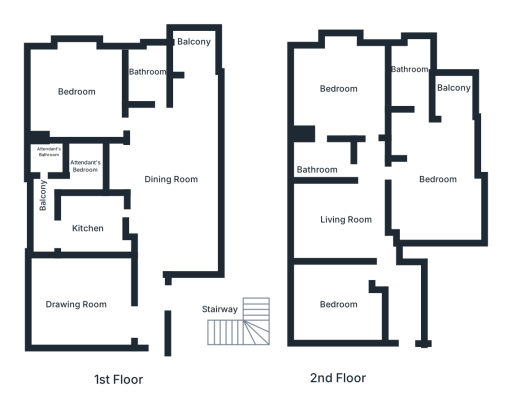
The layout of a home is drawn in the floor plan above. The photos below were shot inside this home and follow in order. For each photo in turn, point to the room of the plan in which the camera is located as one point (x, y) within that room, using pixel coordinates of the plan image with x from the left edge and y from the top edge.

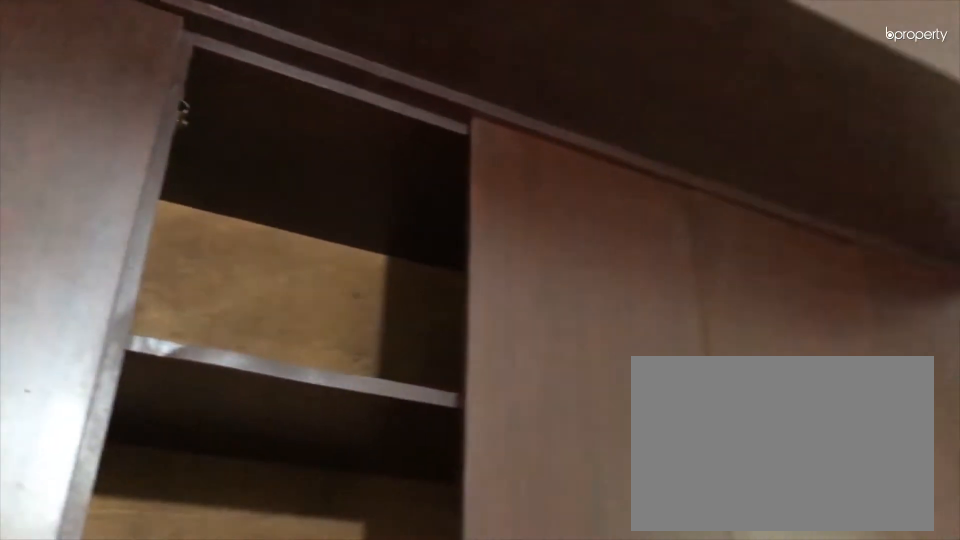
(87, 227)
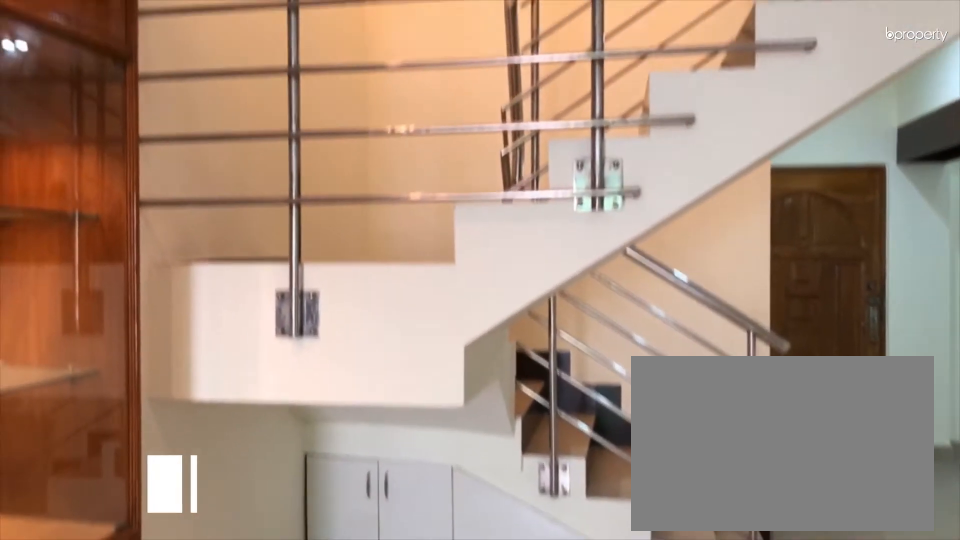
(212, 329)
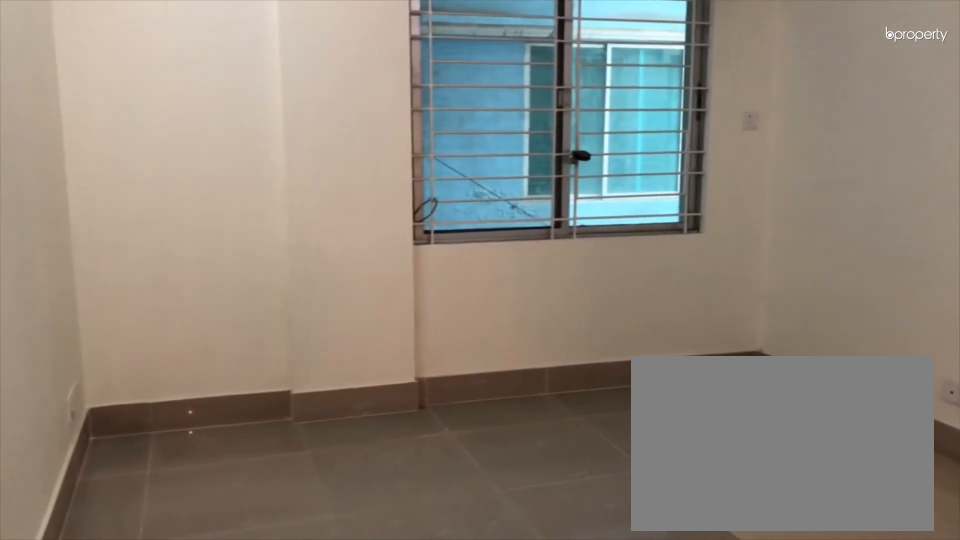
(339, 214)
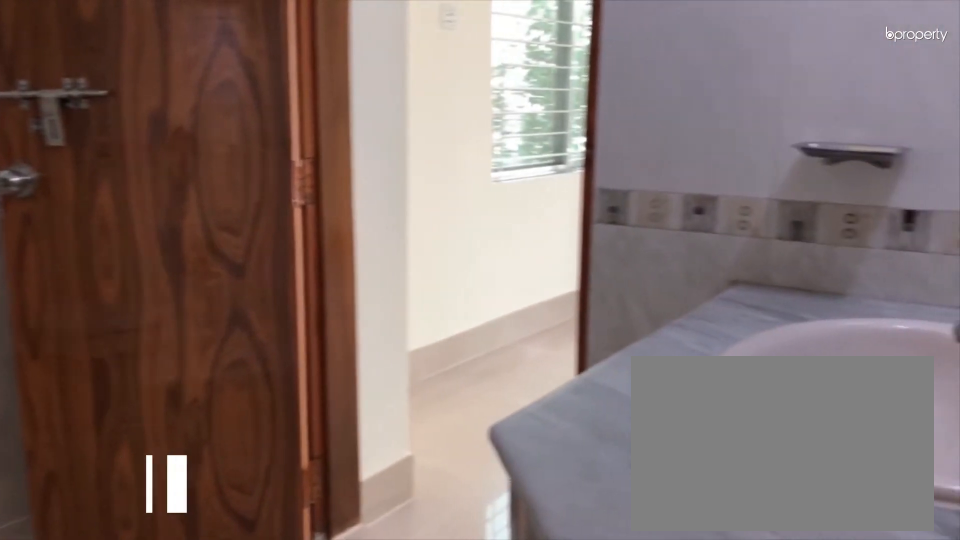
(328, 161)
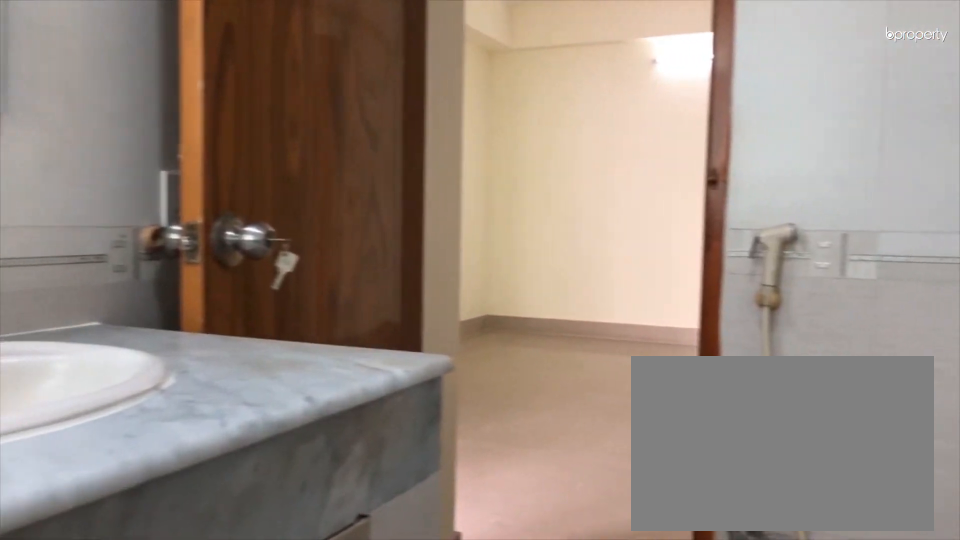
(407, 75)
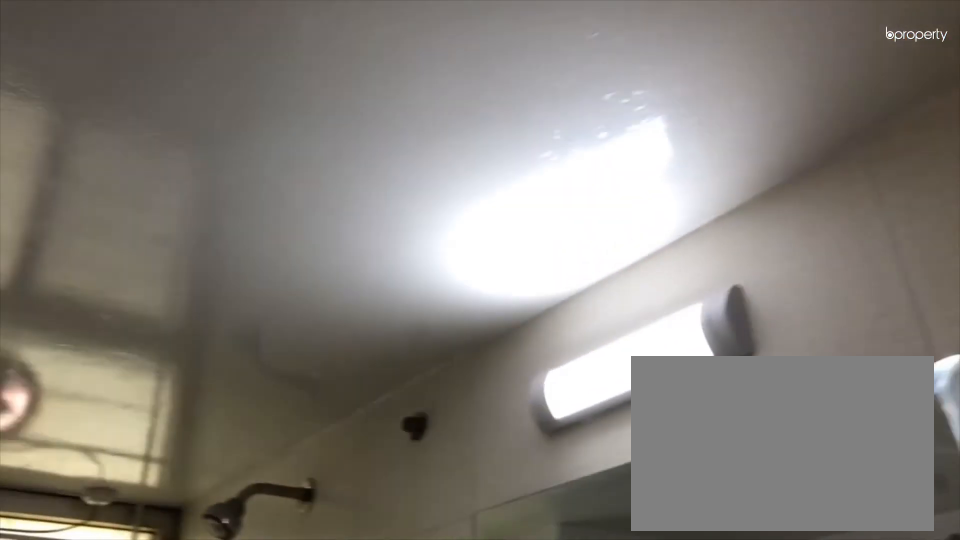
(407, 74)
